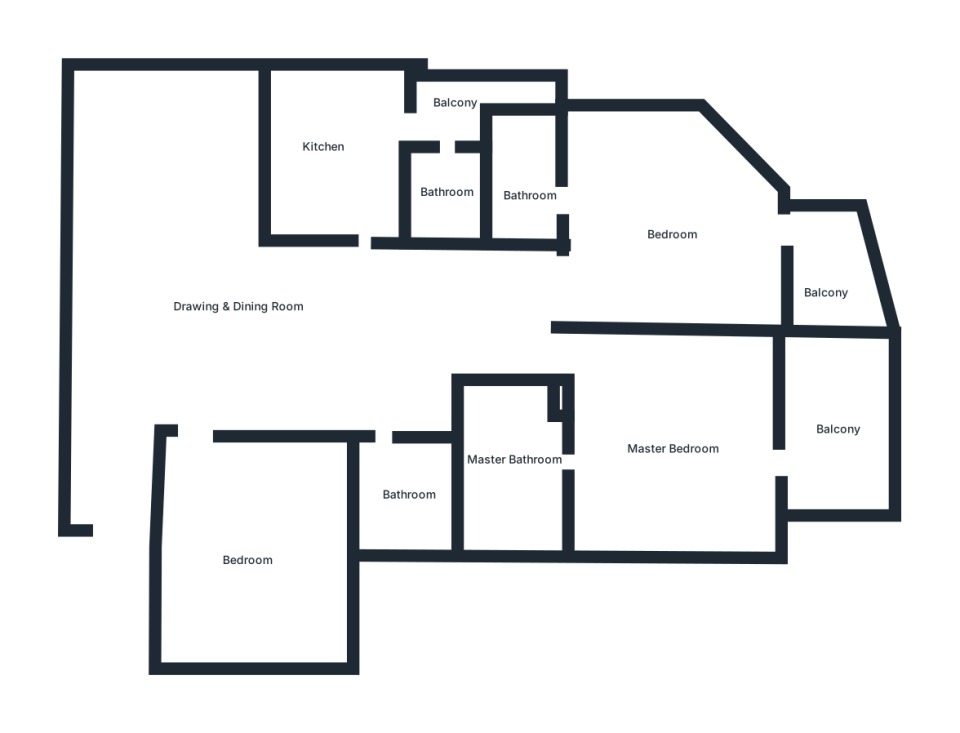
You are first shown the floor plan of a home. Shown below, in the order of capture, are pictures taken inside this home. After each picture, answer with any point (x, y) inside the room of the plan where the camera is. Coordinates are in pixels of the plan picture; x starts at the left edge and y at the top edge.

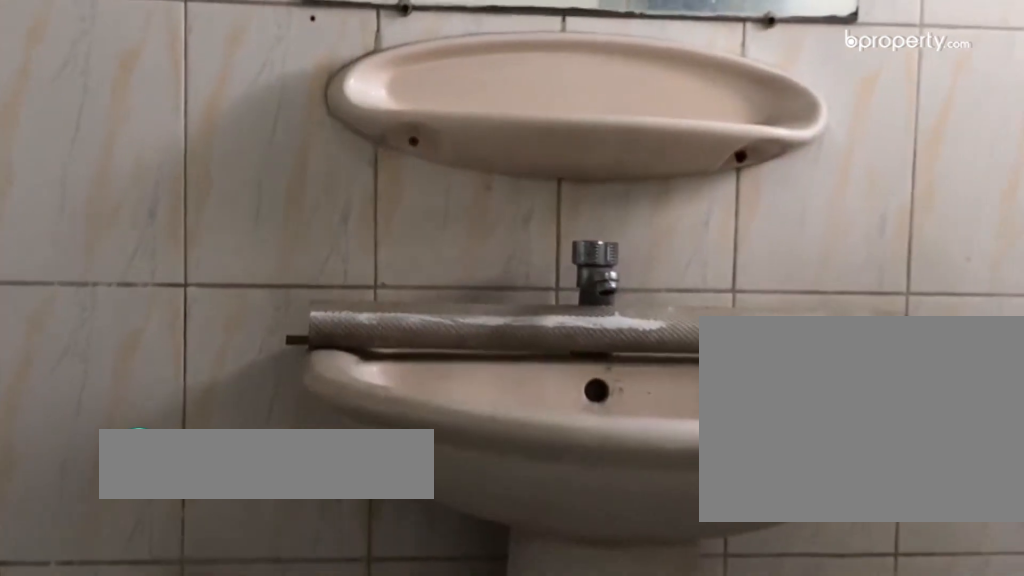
(528, 189)
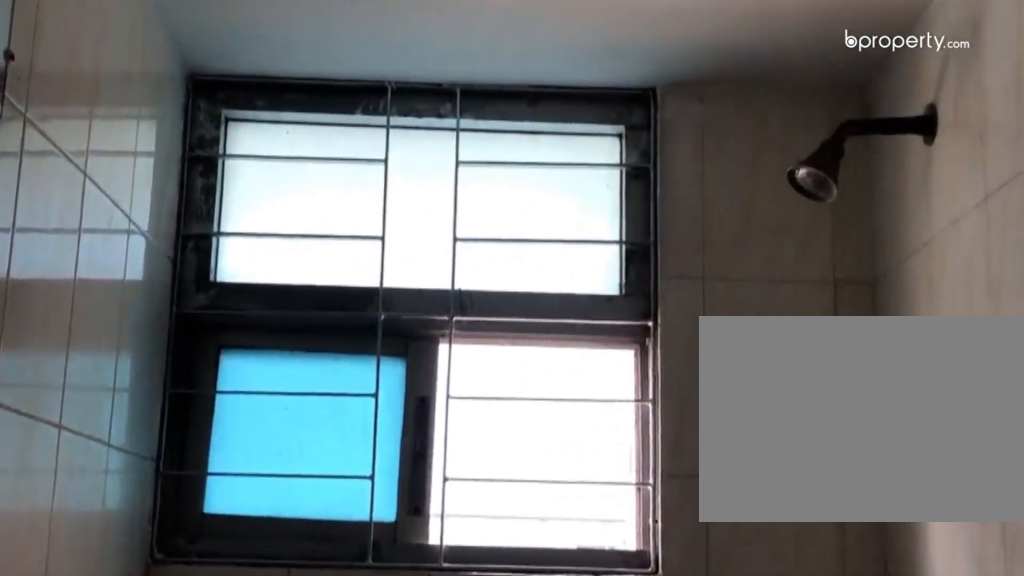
(528, 189)
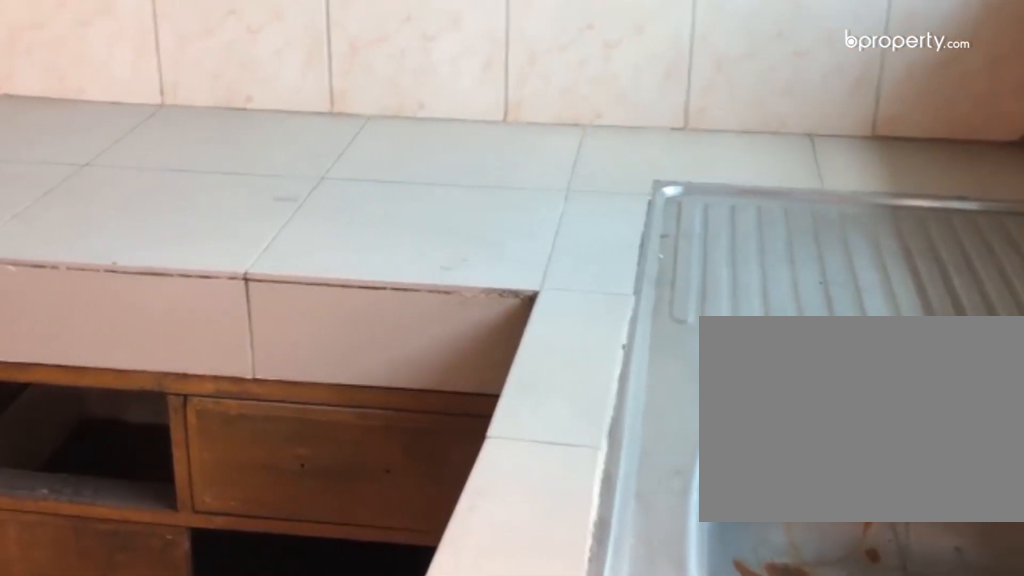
(348, 153)
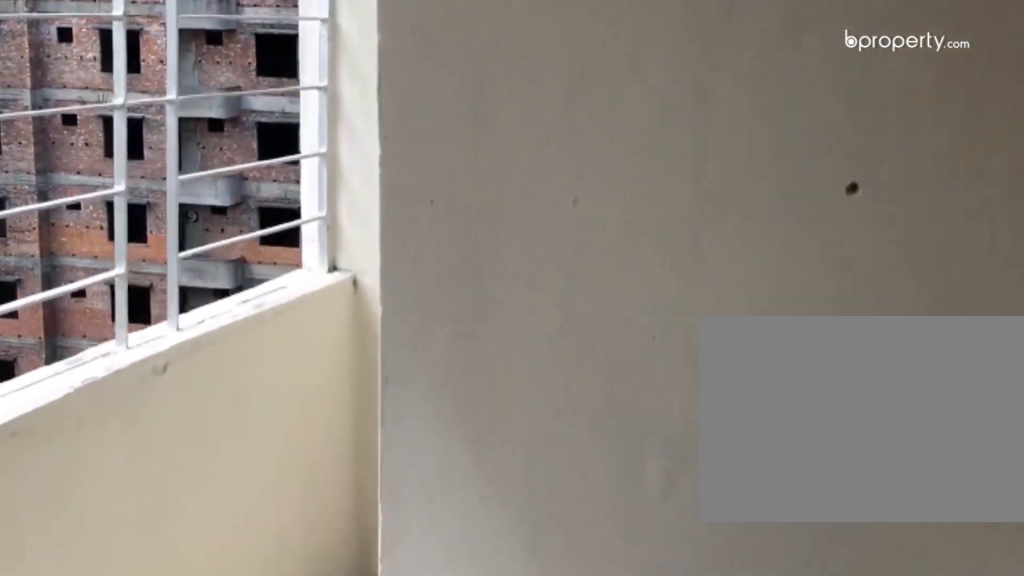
(463, 92)
